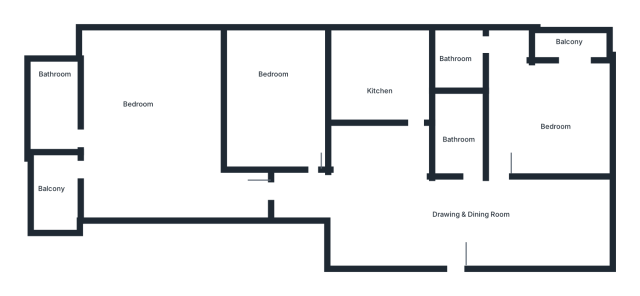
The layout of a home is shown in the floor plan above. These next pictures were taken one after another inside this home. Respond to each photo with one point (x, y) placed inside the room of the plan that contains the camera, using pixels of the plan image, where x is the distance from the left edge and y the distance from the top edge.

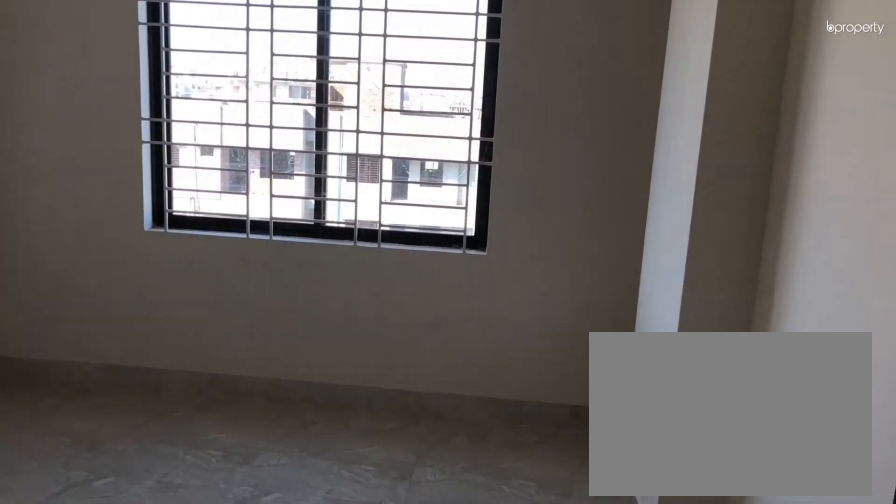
(301, 140)
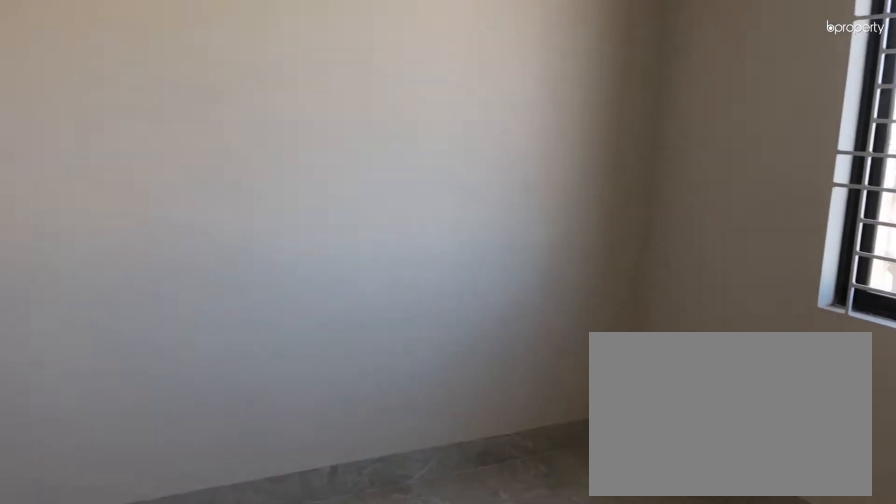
(279, 104)
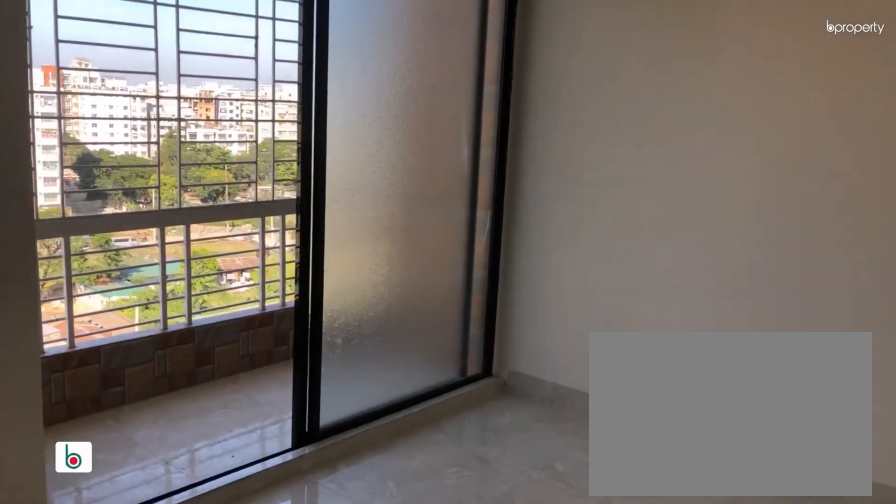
(547, 109)
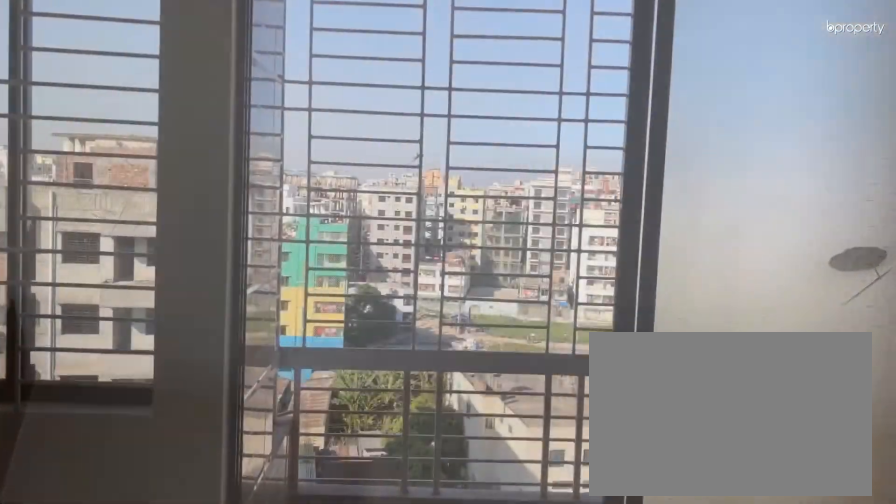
(547, 109)
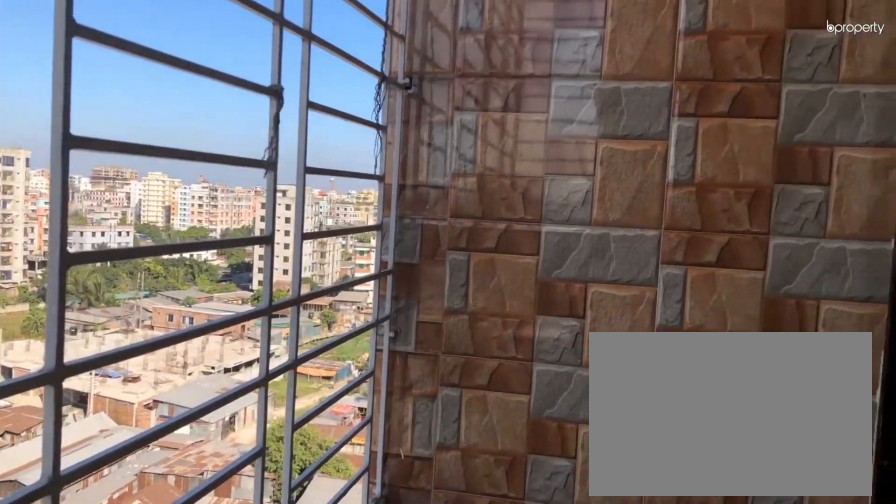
(572, 48)
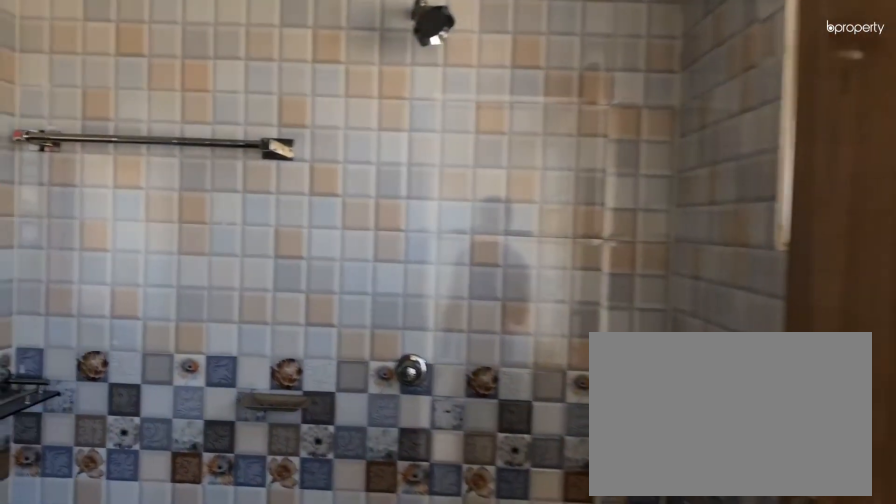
(458, 66)
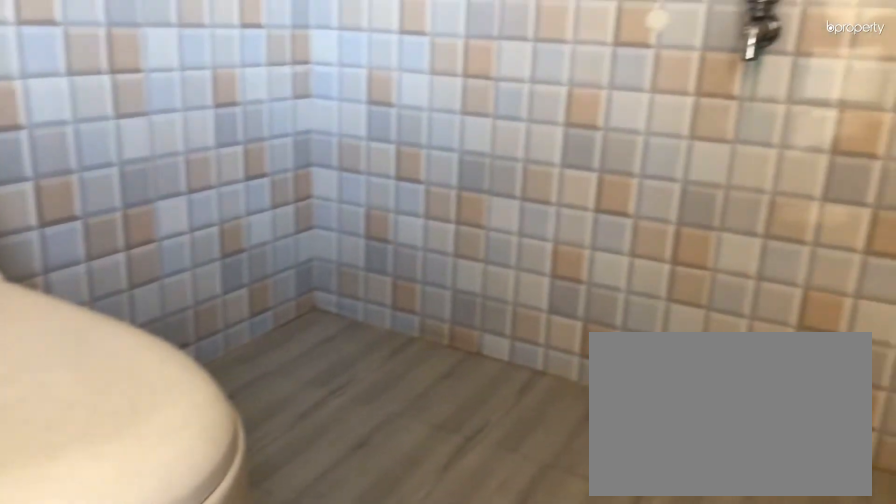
(458, 66)
